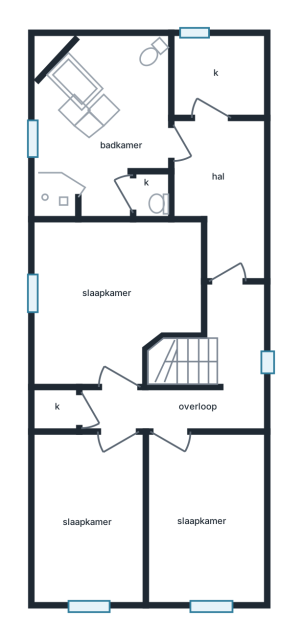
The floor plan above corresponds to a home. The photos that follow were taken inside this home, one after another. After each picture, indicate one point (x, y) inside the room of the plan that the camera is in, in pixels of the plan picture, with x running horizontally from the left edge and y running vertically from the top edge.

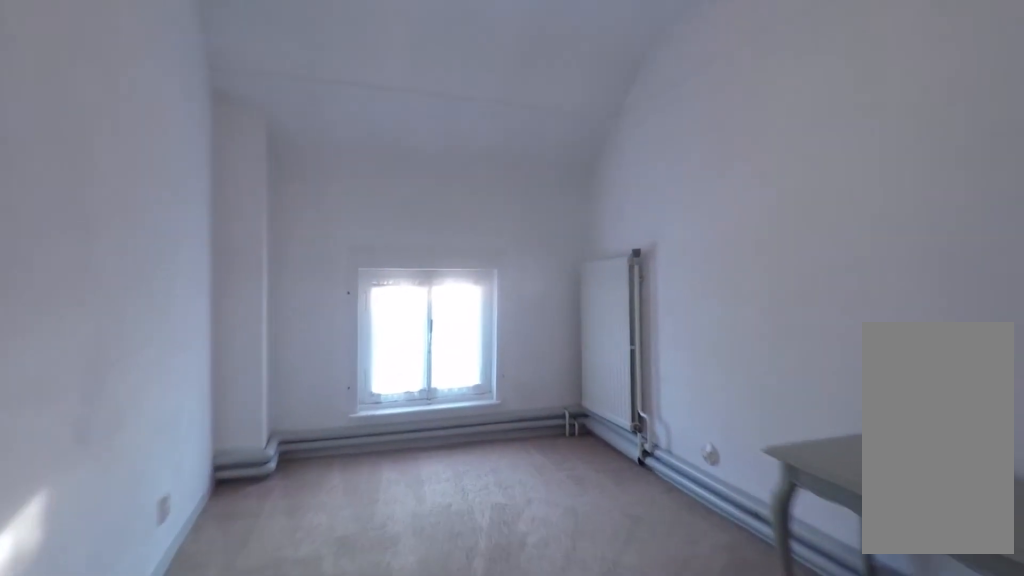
(90, 518)
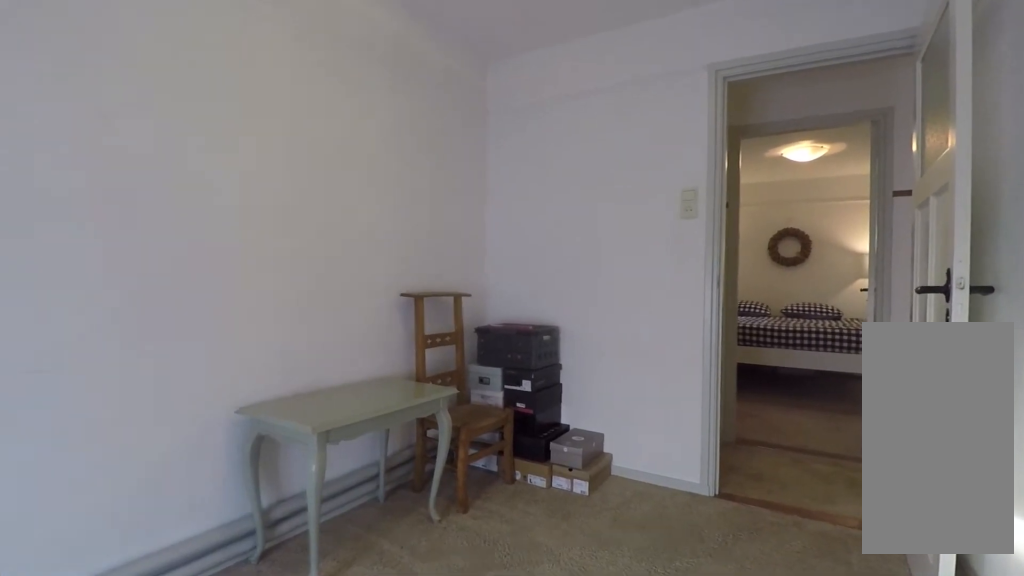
(90, 518)
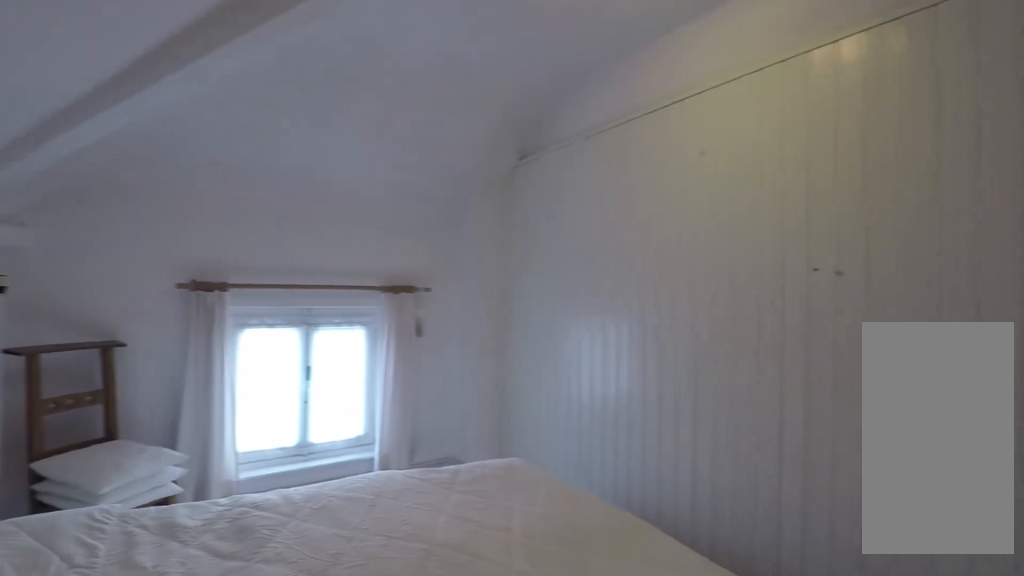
(203, 518)
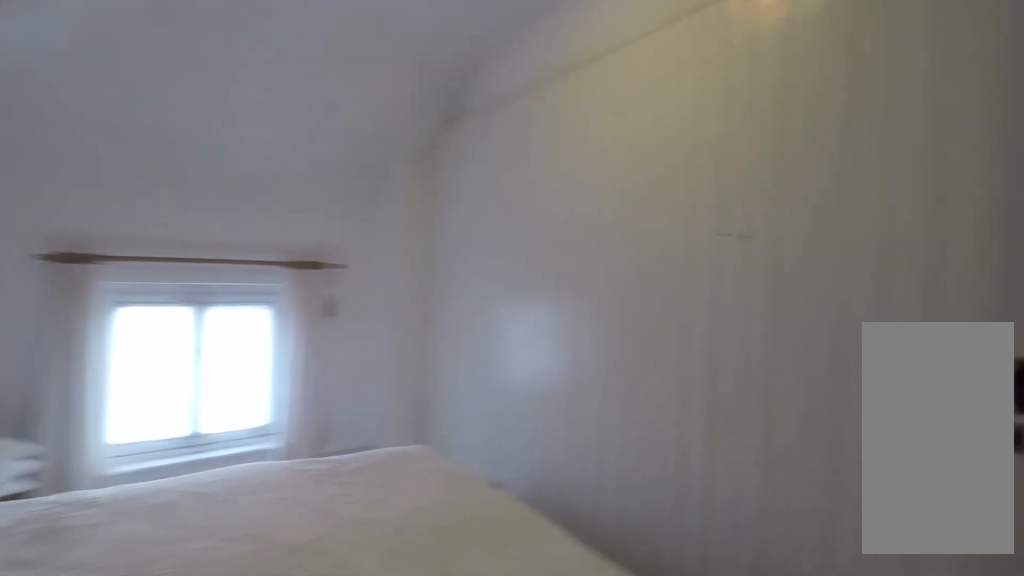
(203, 518)
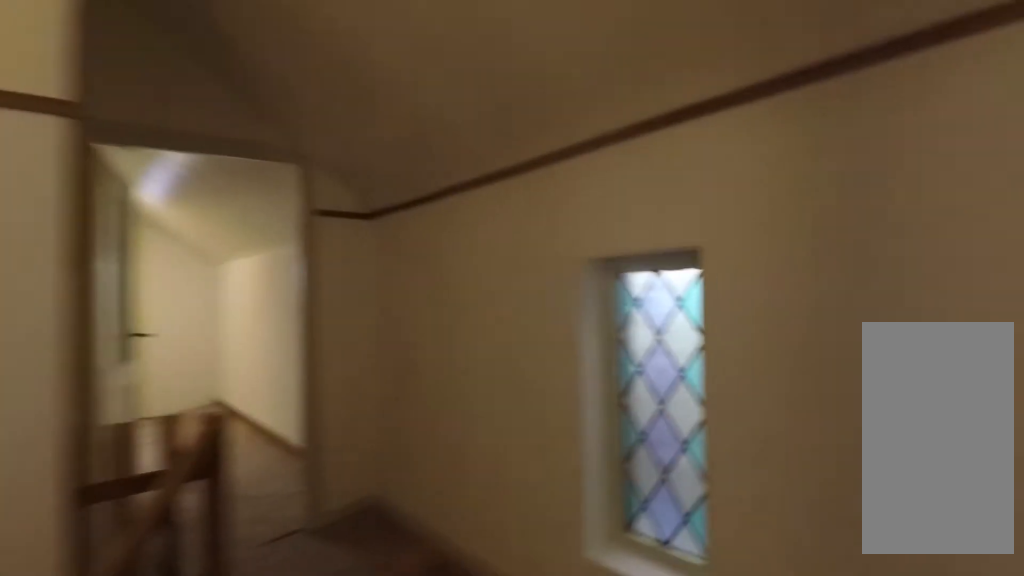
(198, 380)
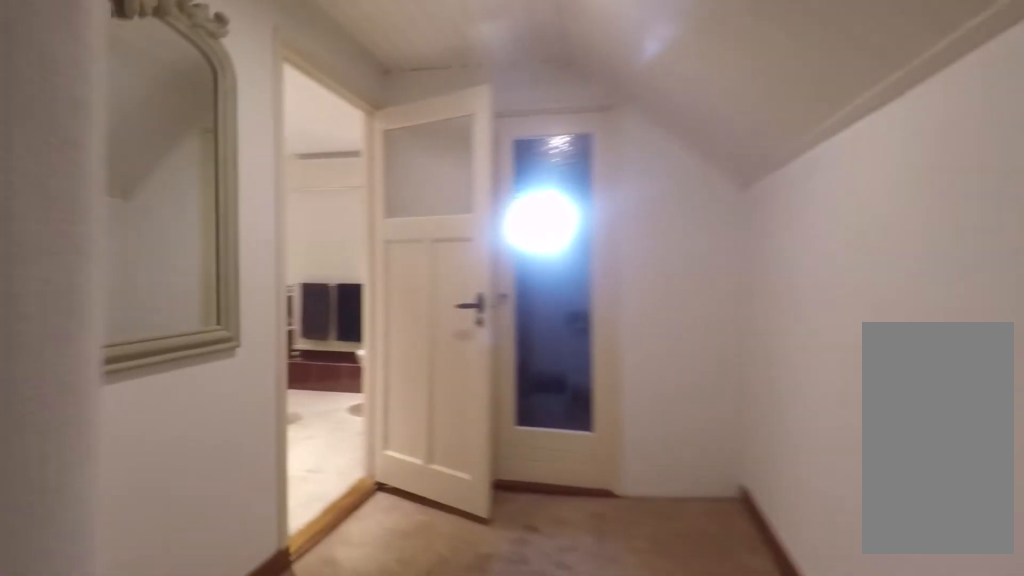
(222, 192)
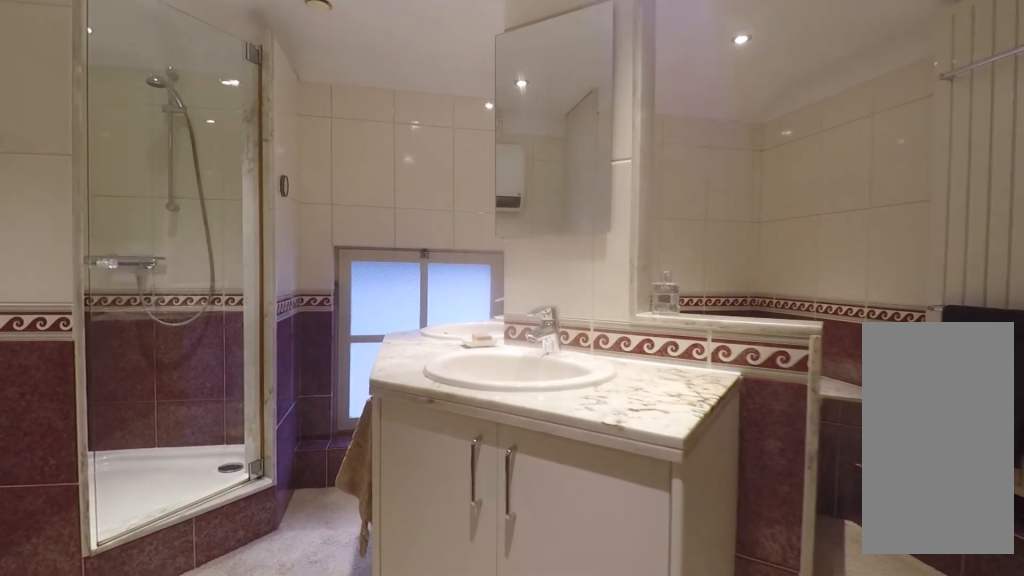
(101, 126)
